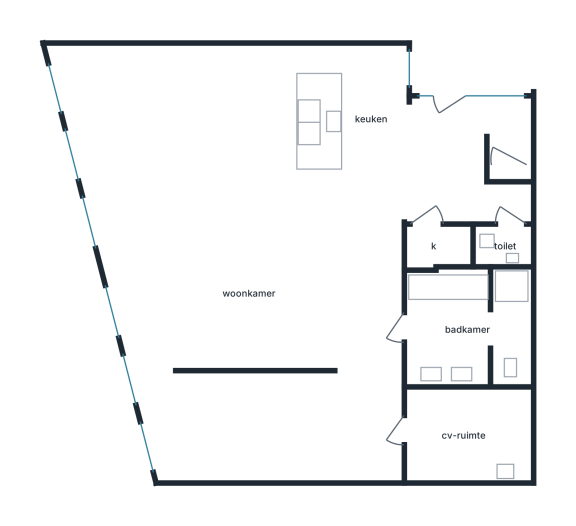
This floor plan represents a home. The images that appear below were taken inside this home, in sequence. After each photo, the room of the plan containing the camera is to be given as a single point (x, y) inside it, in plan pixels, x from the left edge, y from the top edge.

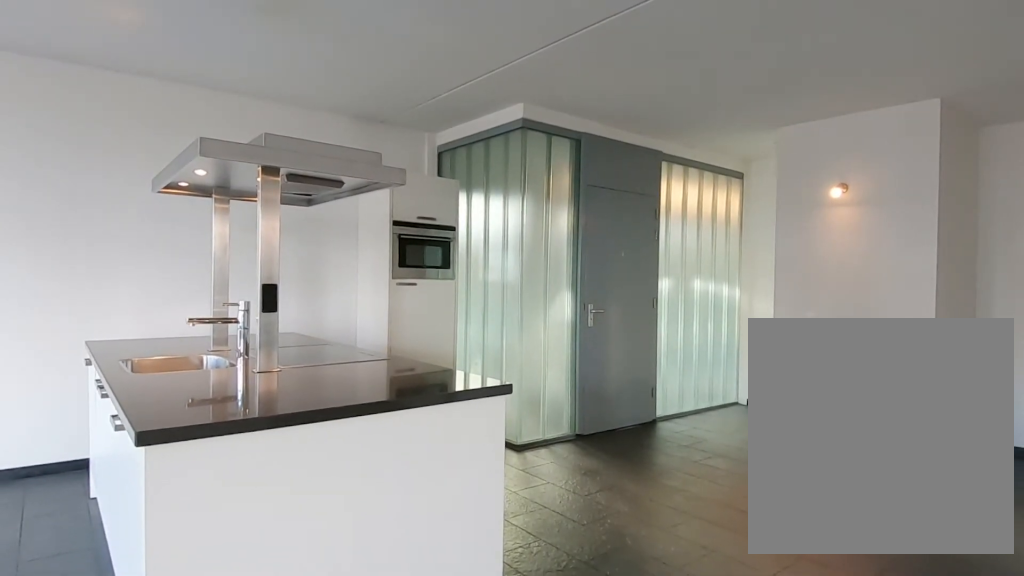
(240, 151)
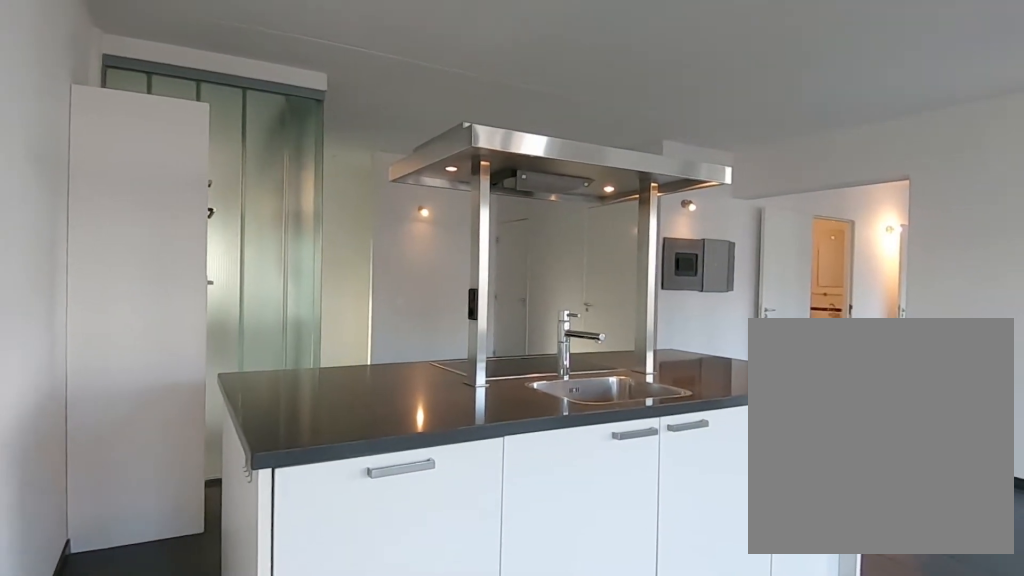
(240, 151)
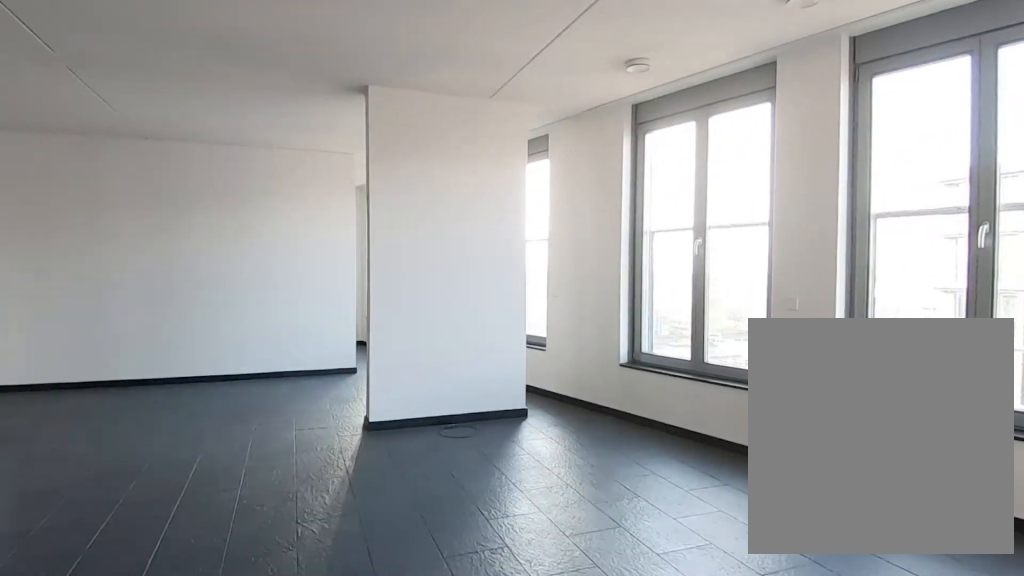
(240, 151)
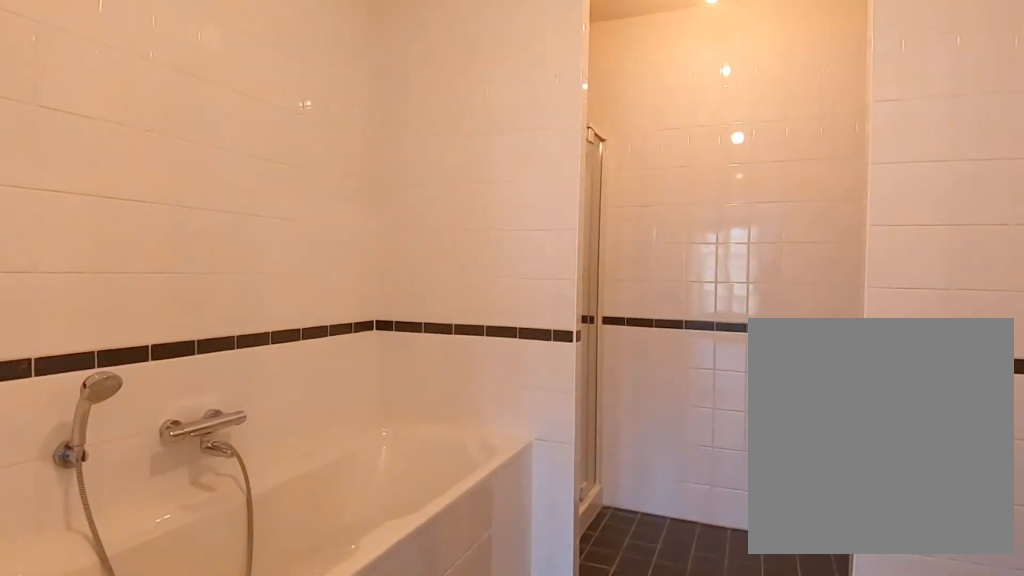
(468, 333)
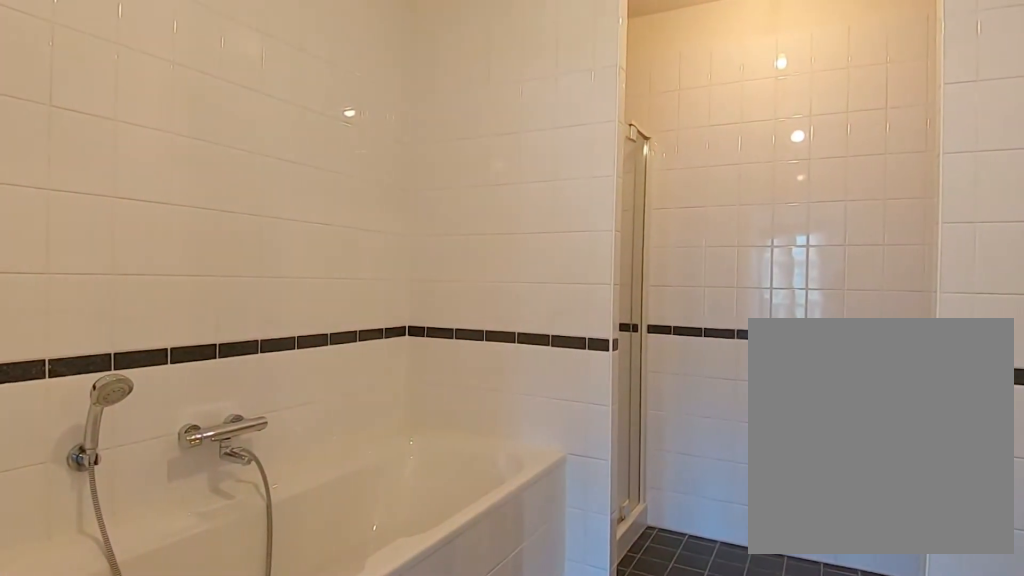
(468, 333)
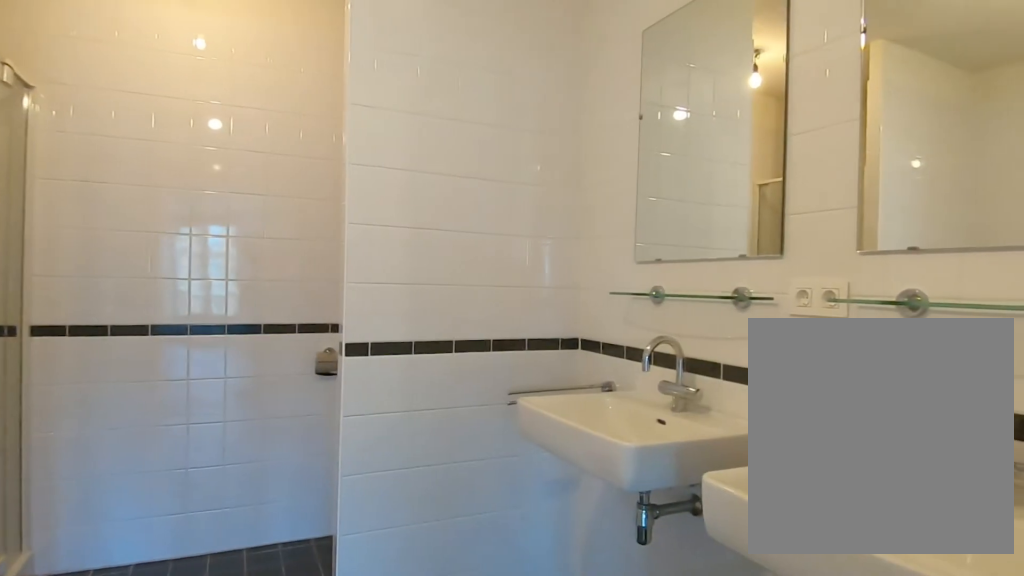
(468, 333)
